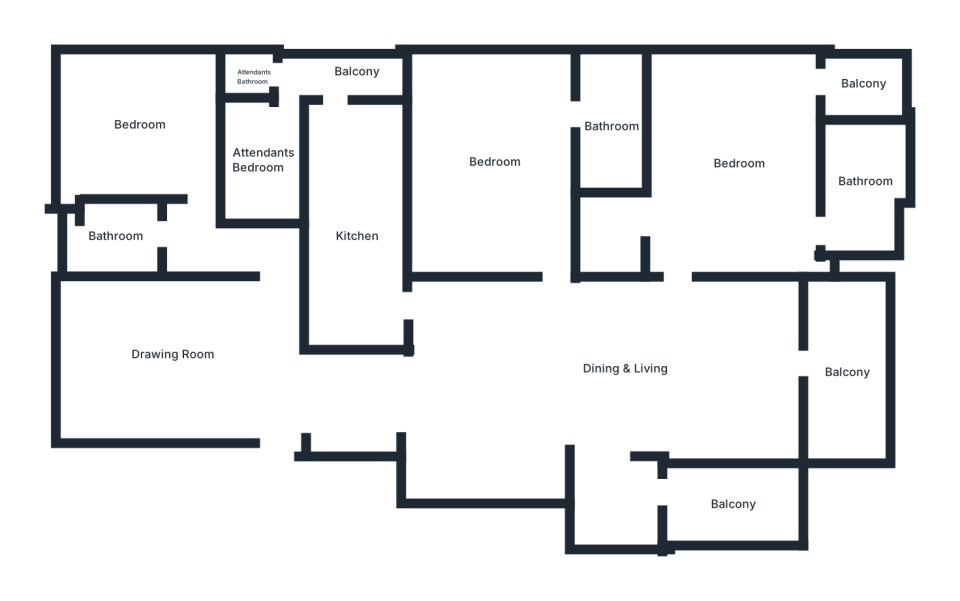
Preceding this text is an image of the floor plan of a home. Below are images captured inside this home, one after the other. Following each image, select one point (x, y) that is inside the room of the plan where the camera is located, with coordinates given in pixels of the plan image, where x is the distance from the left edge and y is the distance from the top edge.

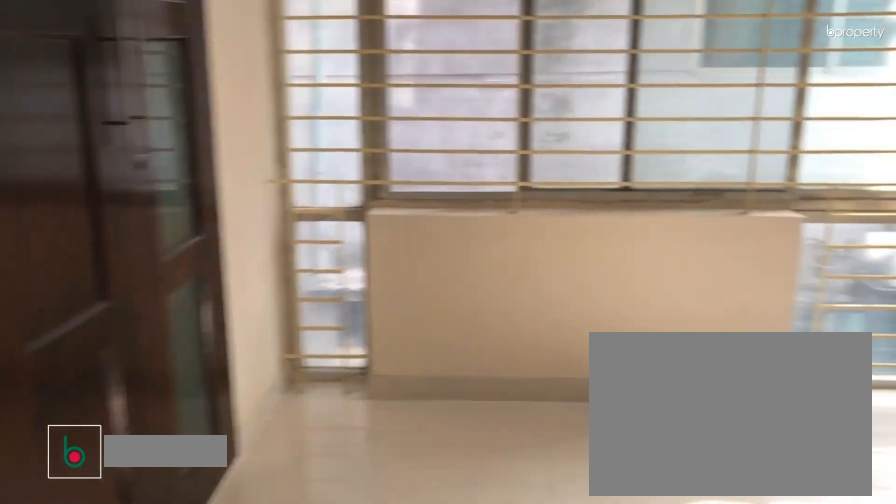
(741, 165)
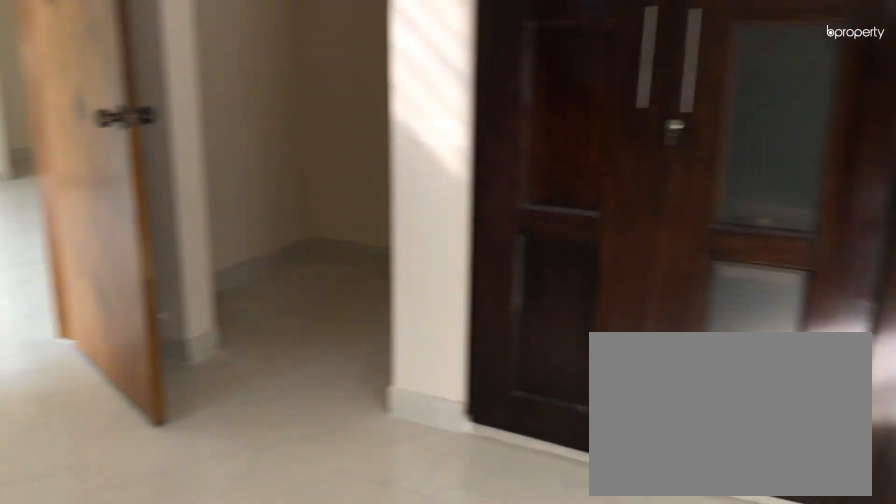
(741, 165)
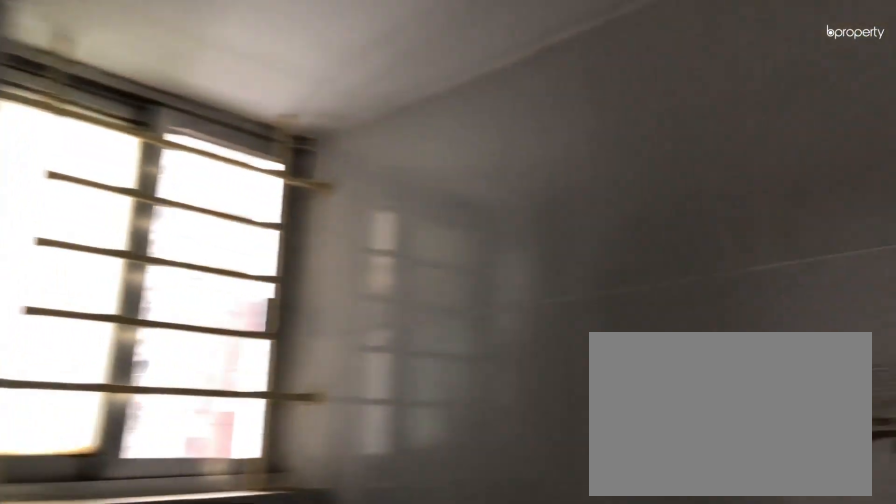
(865, 181)
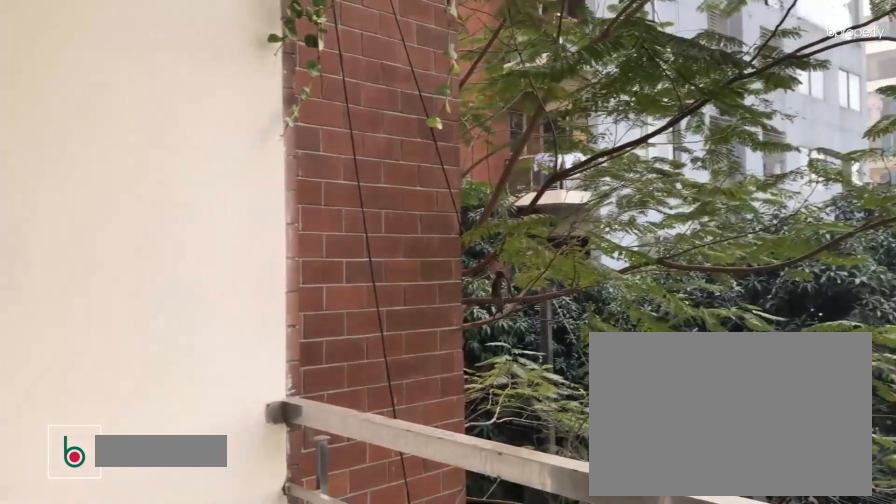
(848, 369)
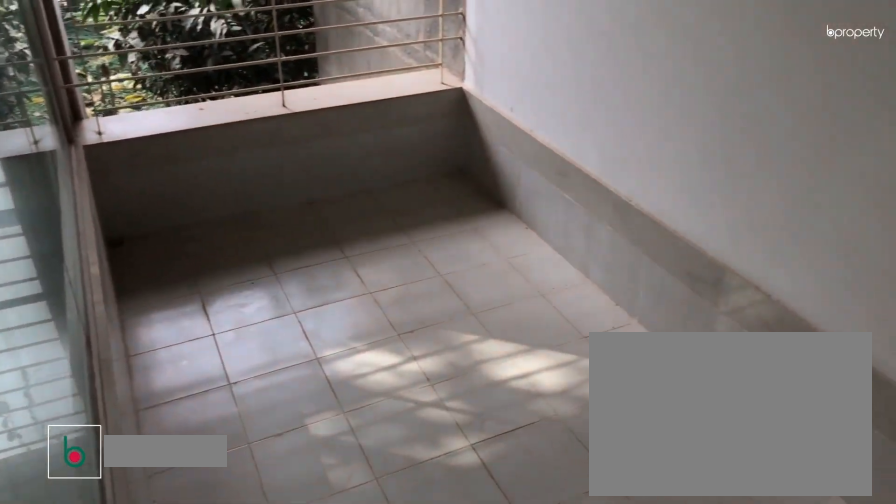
(731, 505)
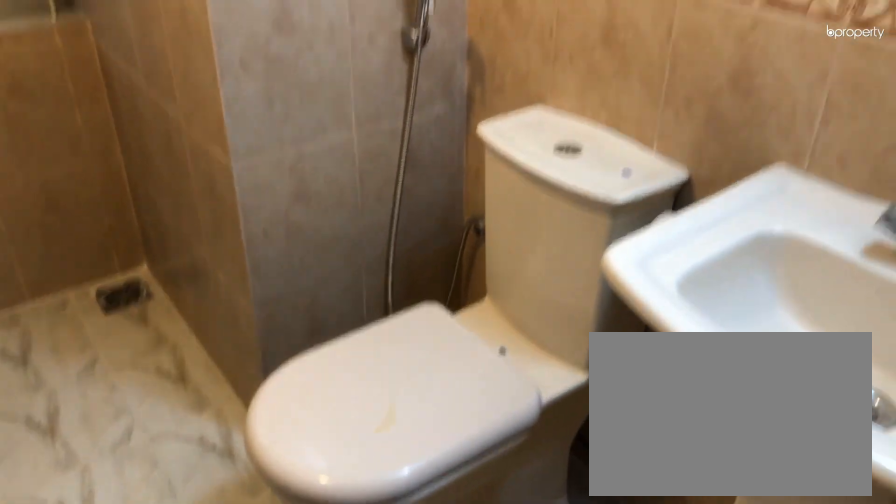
(119, 234)
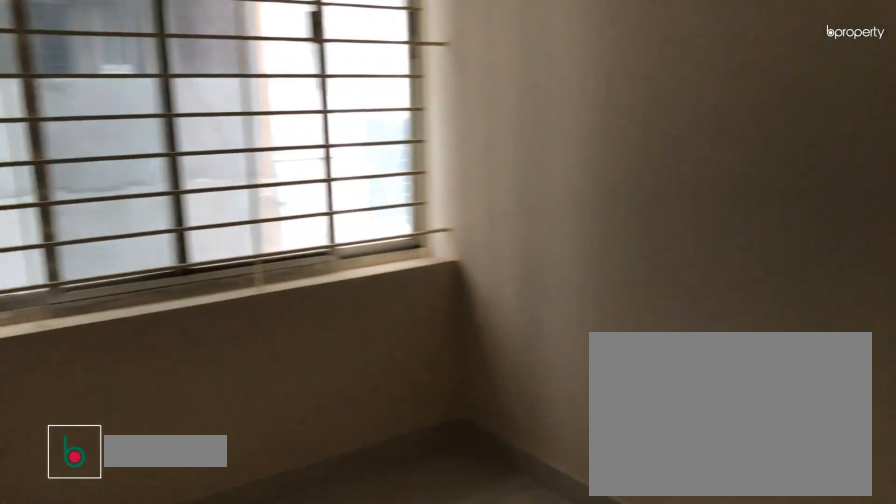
(142, 126)
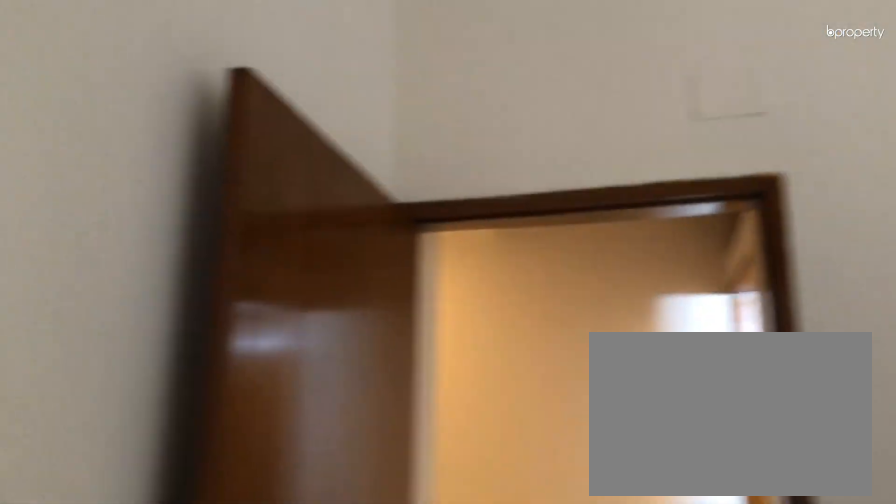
(142, 126)
